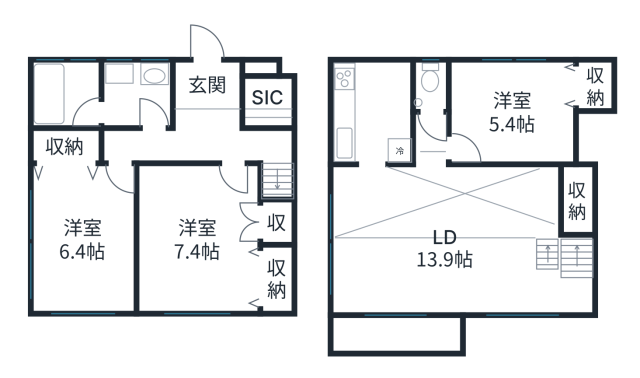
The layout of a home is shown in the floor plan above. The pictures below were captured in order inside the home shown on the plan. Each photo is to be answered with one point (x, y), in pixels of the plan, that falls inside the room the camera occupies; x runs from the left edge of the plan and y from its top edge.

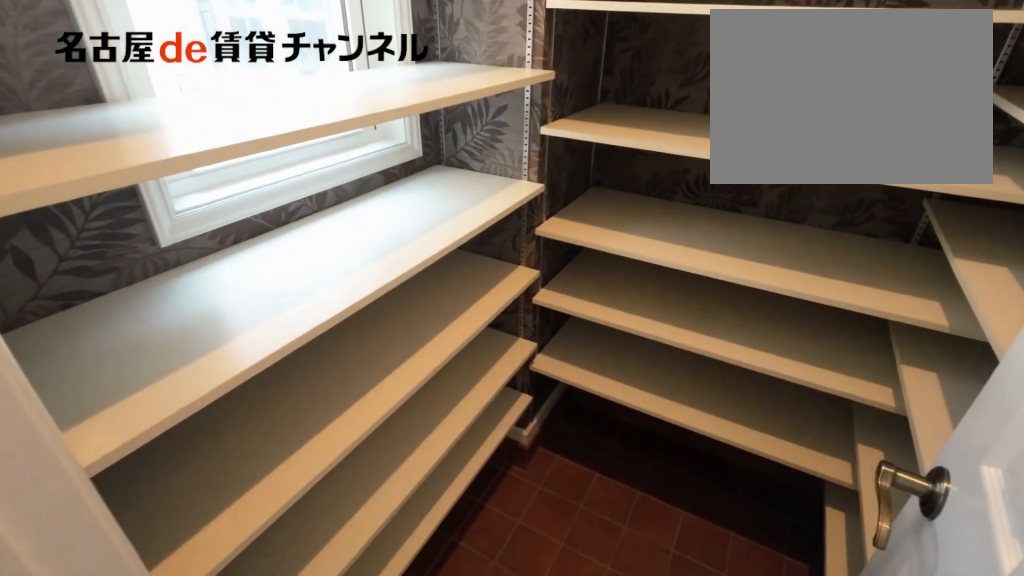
(268, 102)
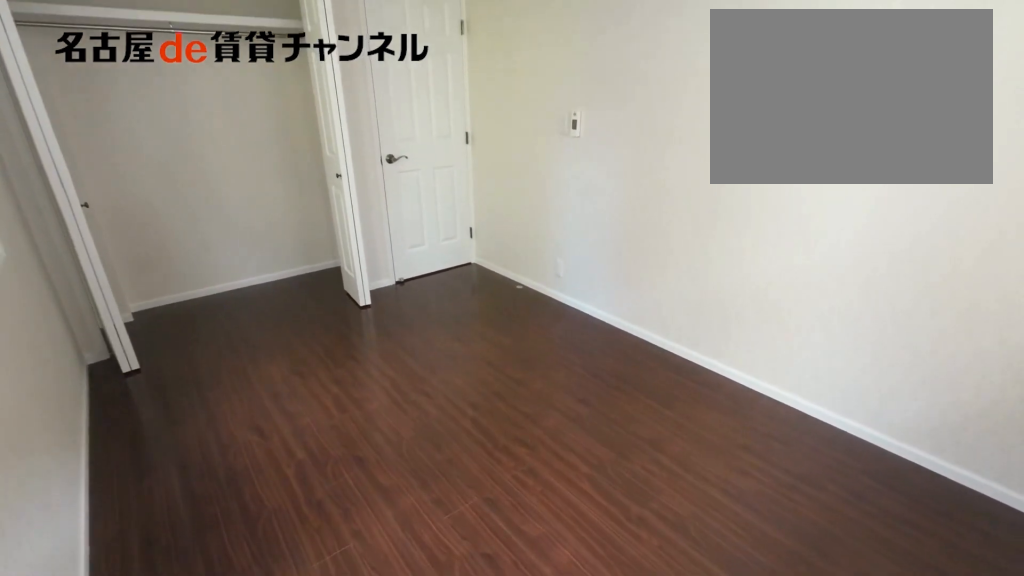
(84, 227)
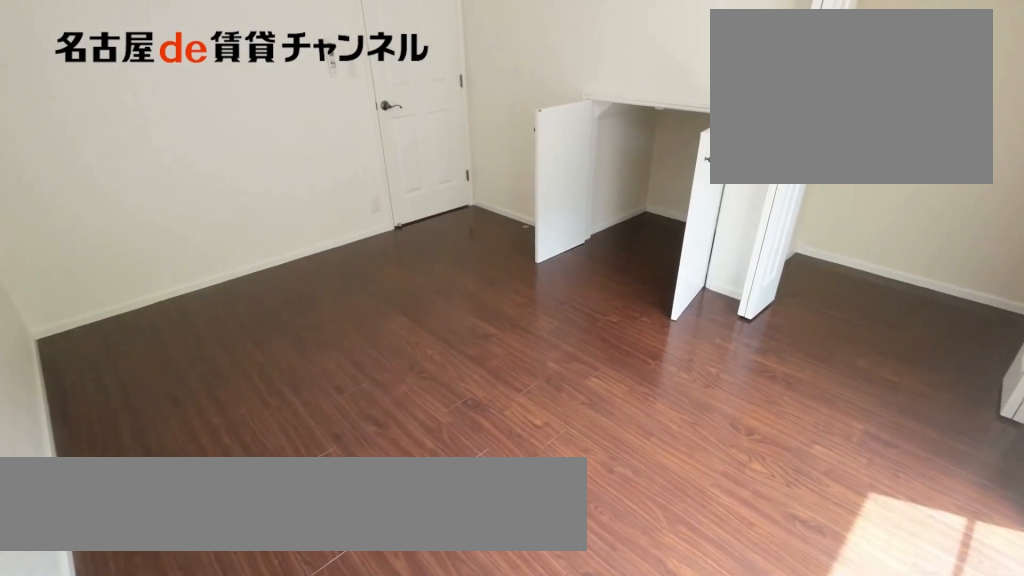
(211, 243)
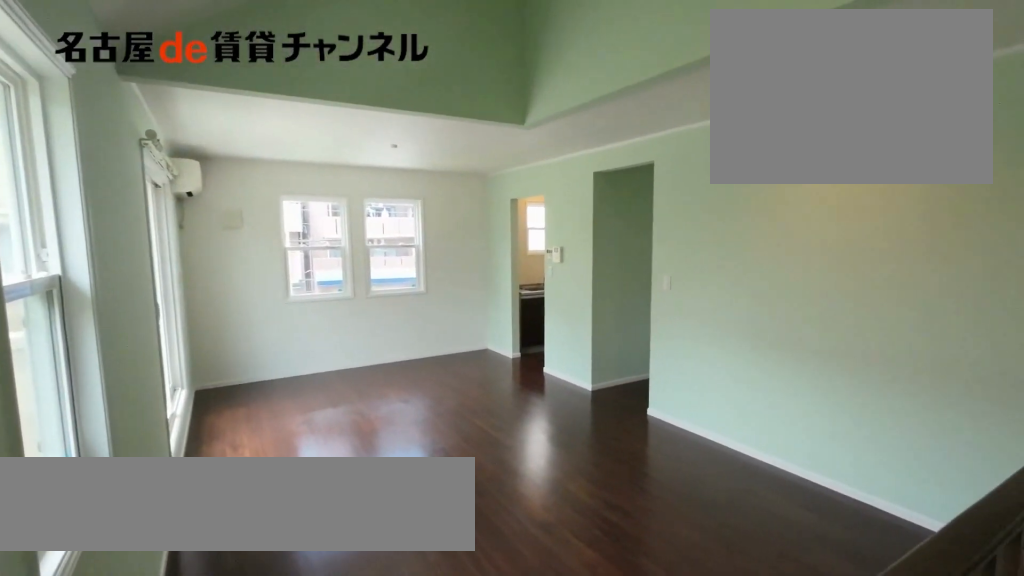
(462, 242)
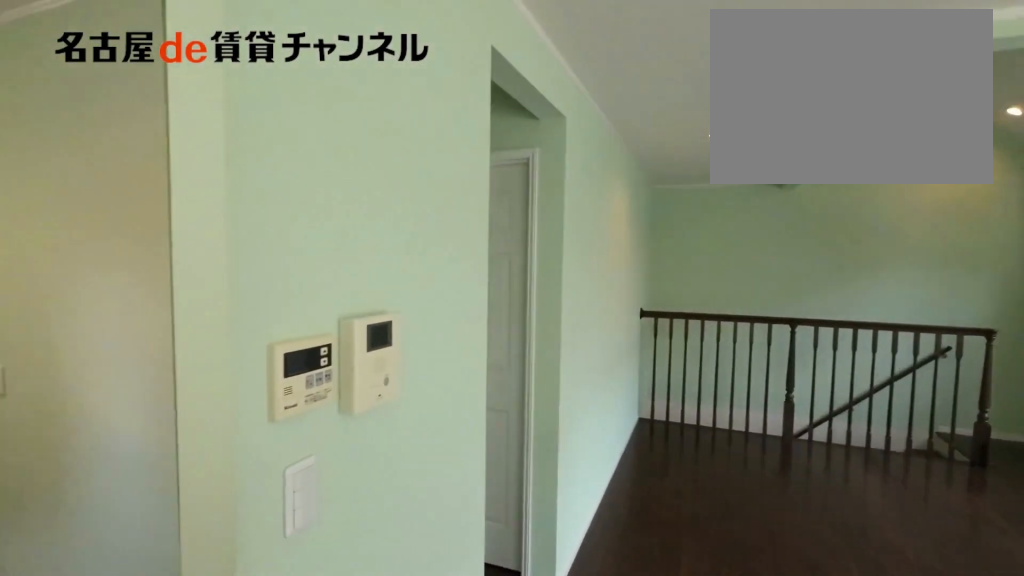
(462, 241)
